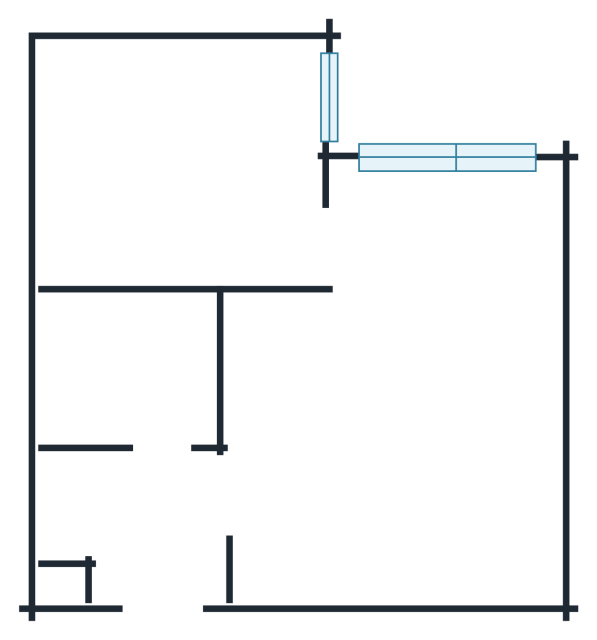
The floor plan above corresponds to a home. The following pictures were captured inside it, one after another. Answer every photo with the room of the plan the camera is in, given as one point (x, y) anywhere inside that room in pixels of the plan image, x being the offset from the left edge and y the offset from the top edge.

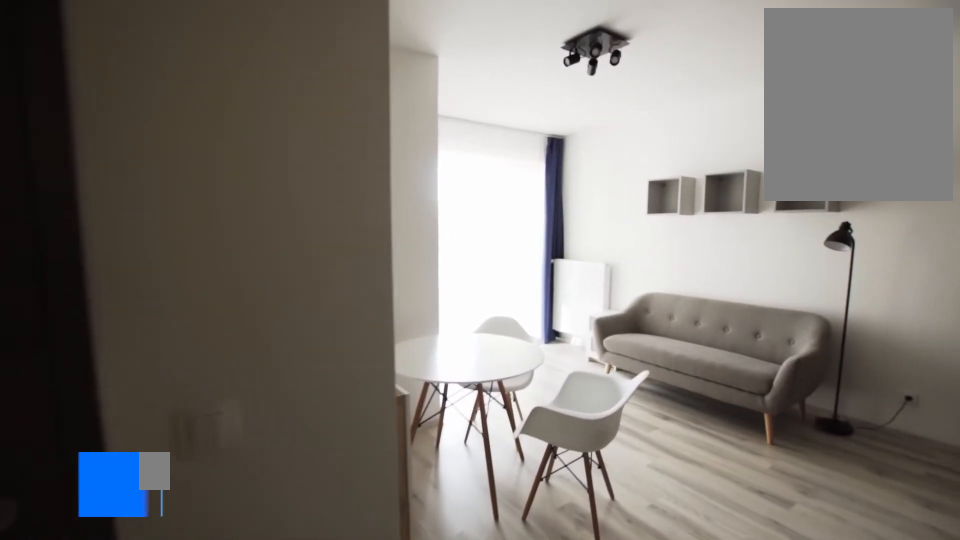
(383, 412)
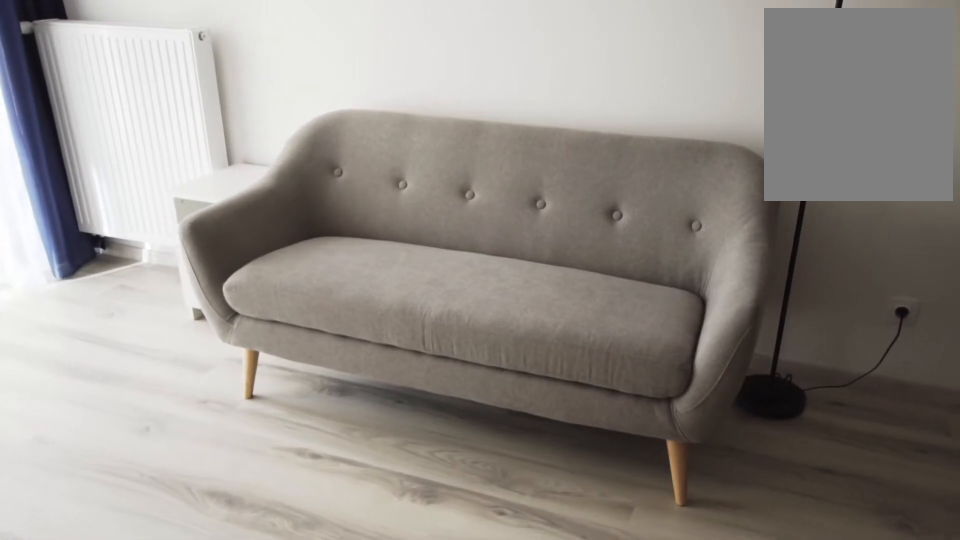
(384, 413)
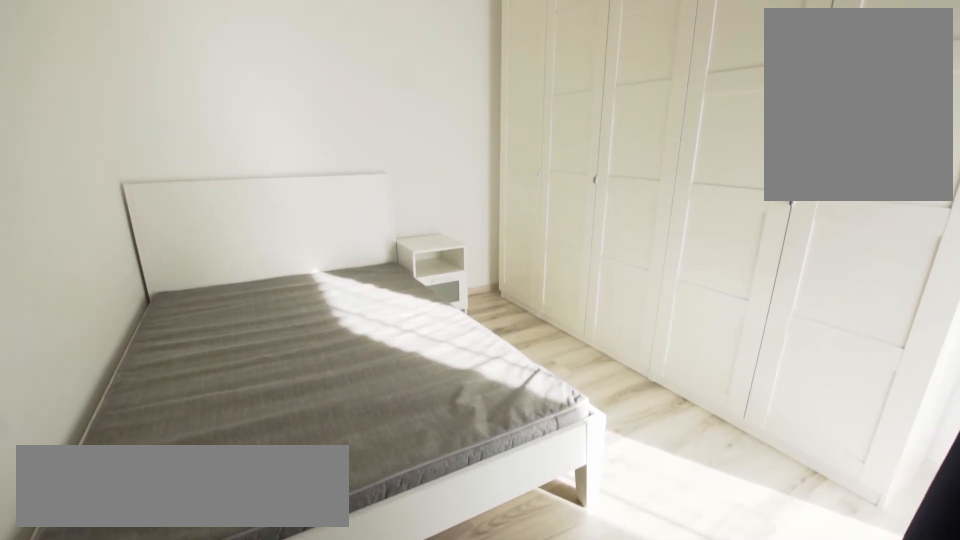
(173, 153)
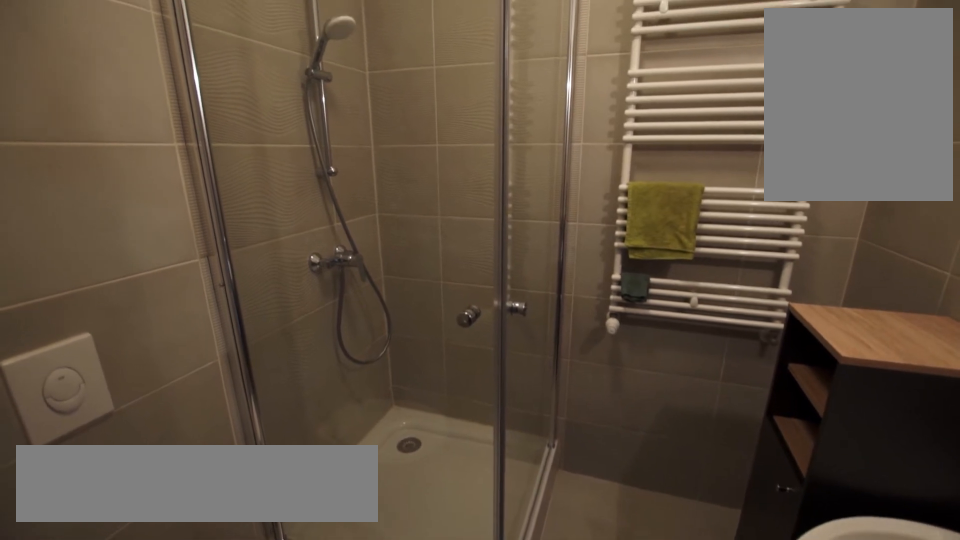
(114, 373)
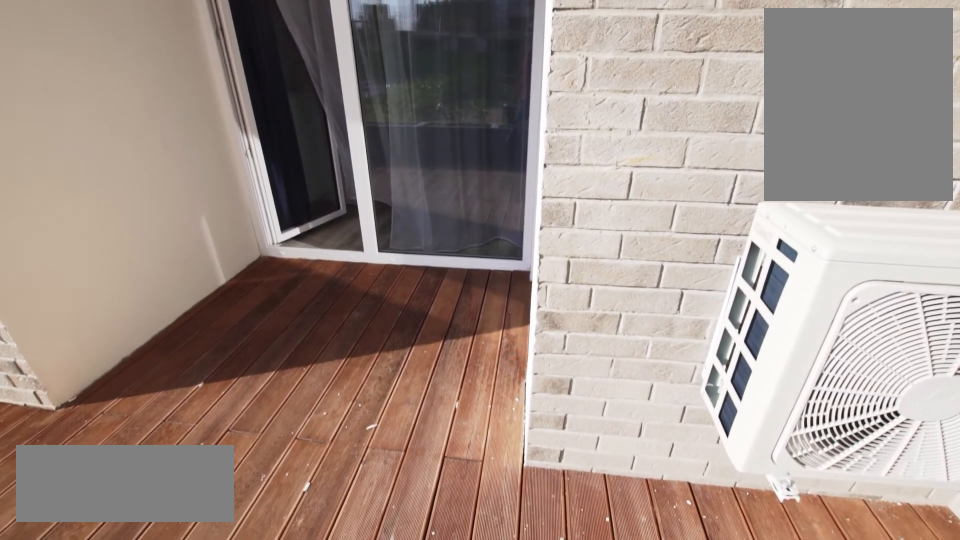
(452, 78)
